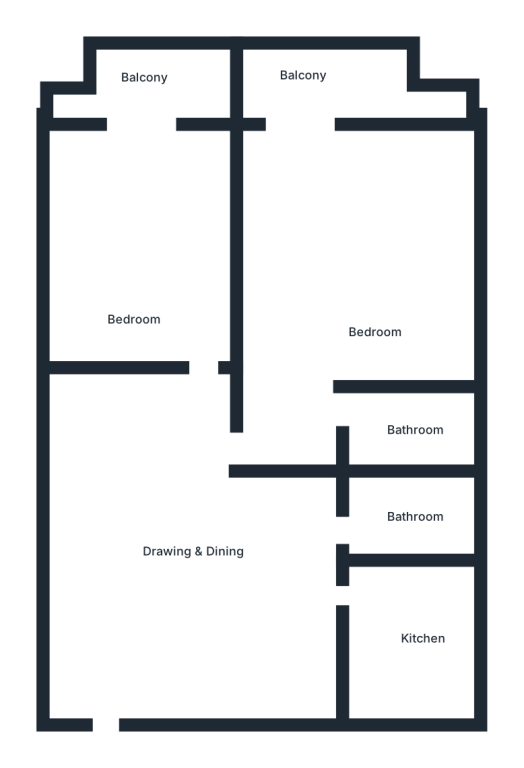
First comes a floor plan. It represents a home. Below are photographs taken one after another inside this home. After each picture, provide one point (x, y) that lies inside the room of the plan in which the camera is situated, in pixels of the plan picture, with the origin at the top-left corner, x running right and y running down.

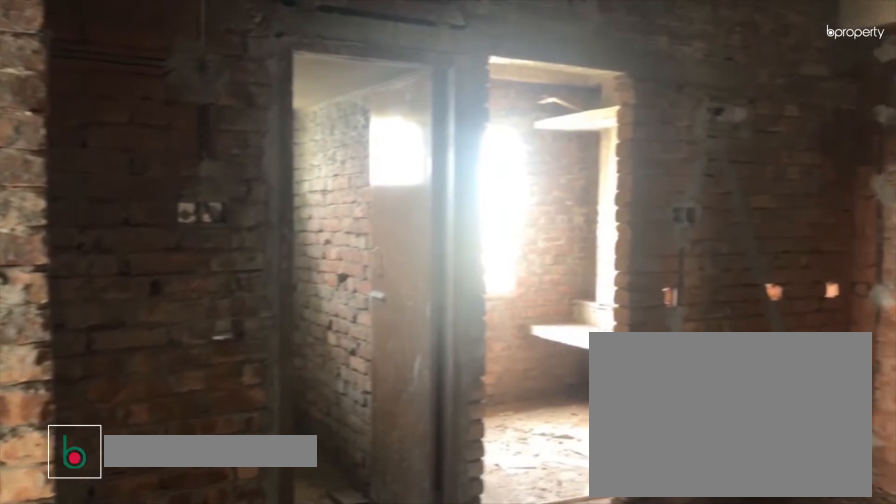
(185, 532)
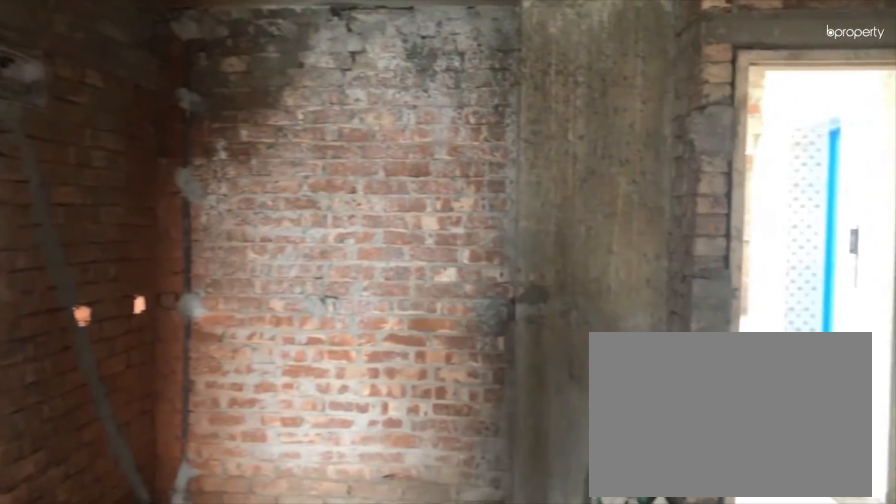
(185, 532)
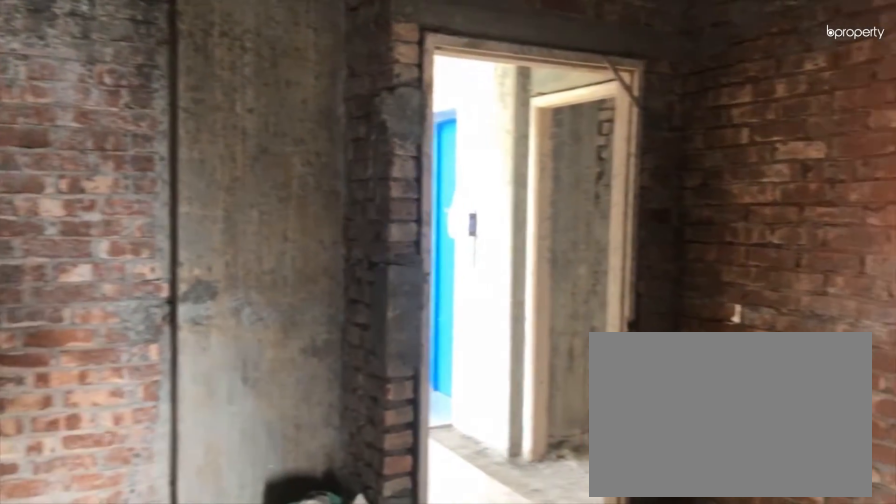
(185, 532)
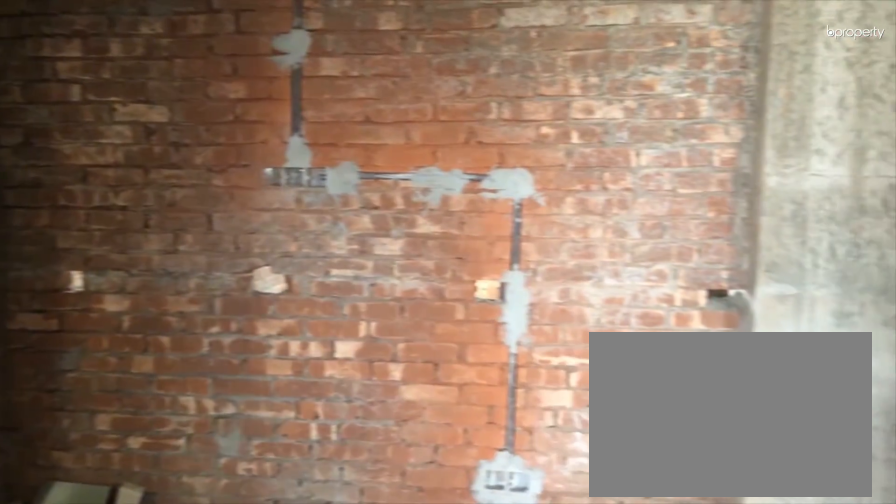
(186, 531)
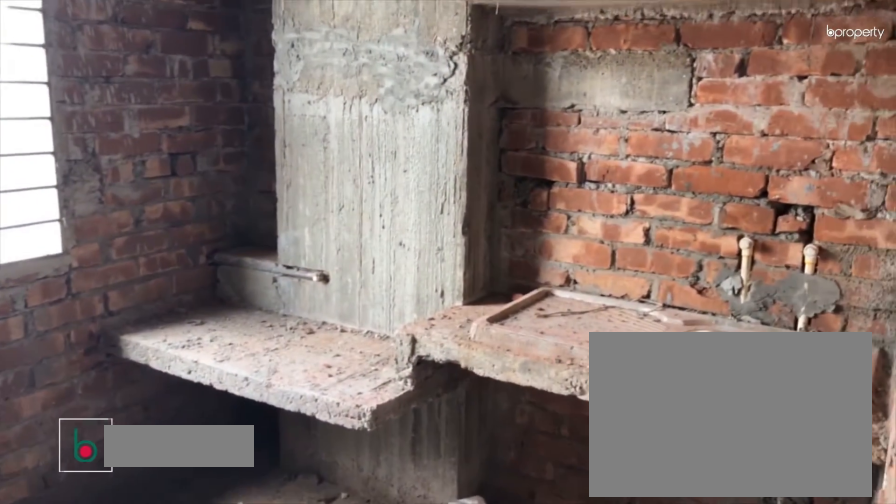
(411, 630)
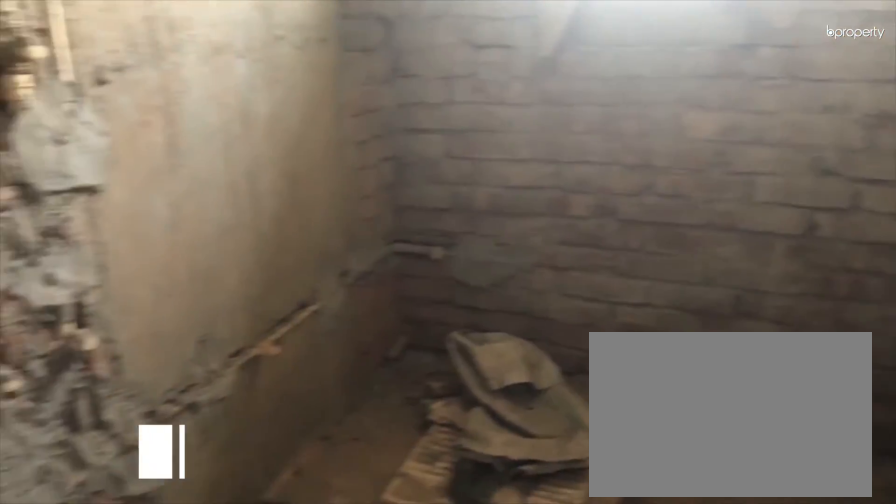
(406, 521)
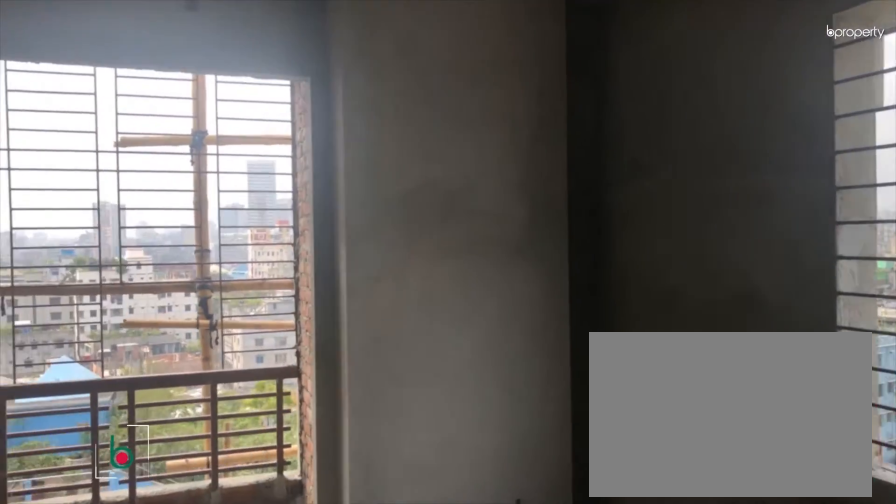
(375, 254)
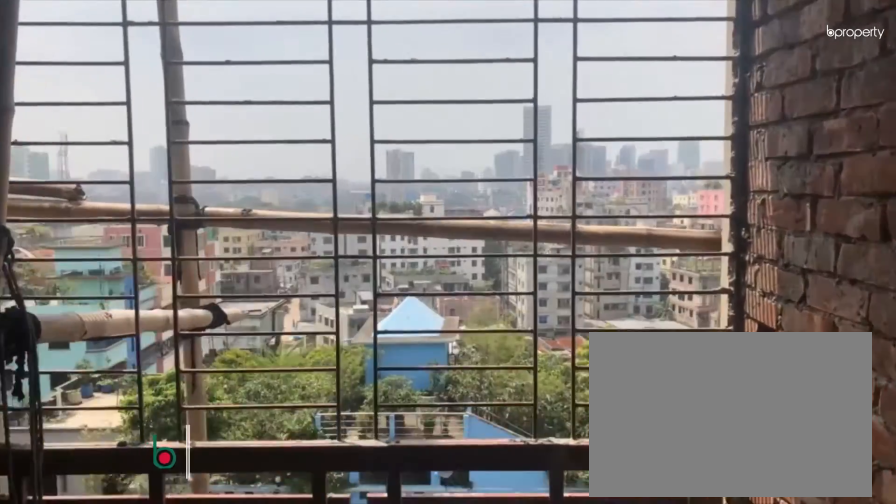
(162, 82)
